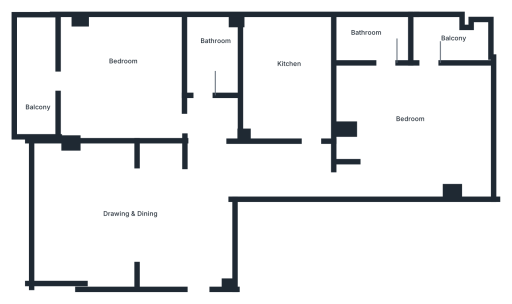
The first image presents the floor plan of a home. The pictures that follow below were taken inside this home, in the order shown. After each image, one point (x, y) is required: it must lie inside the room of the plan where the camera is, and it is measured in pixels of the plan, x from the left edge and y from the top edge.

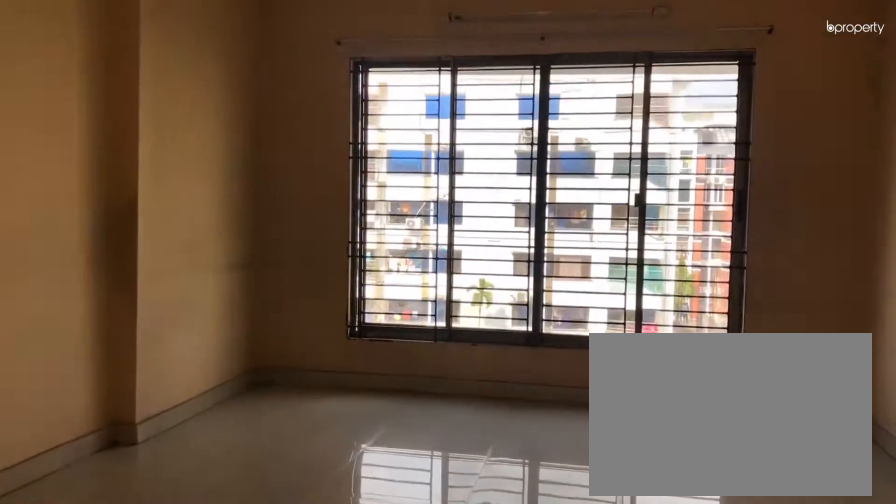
(116, 218)
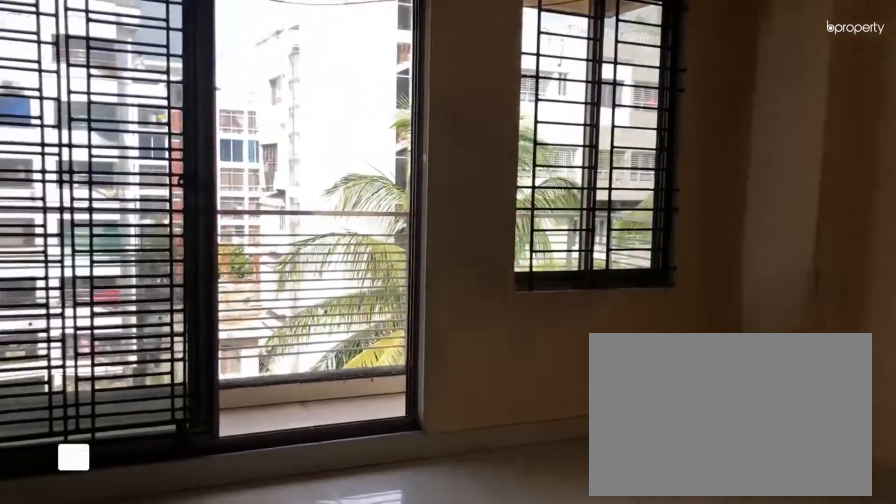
(122, 73)
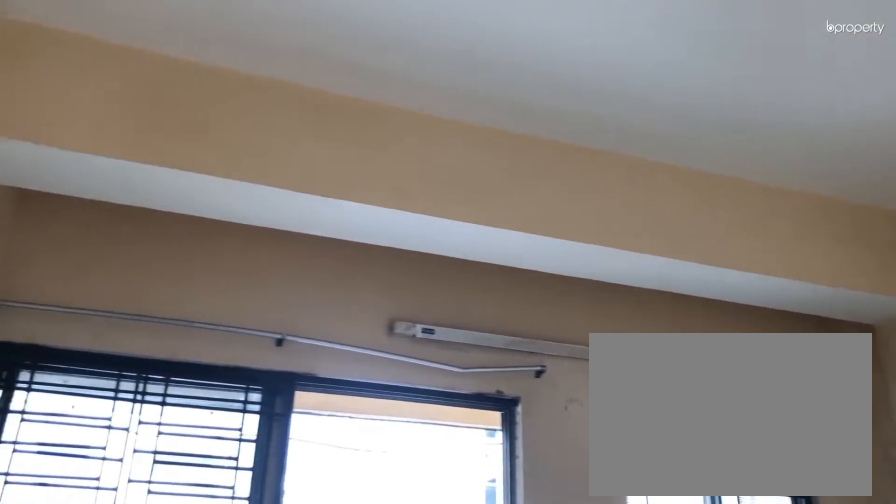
(122, 73)
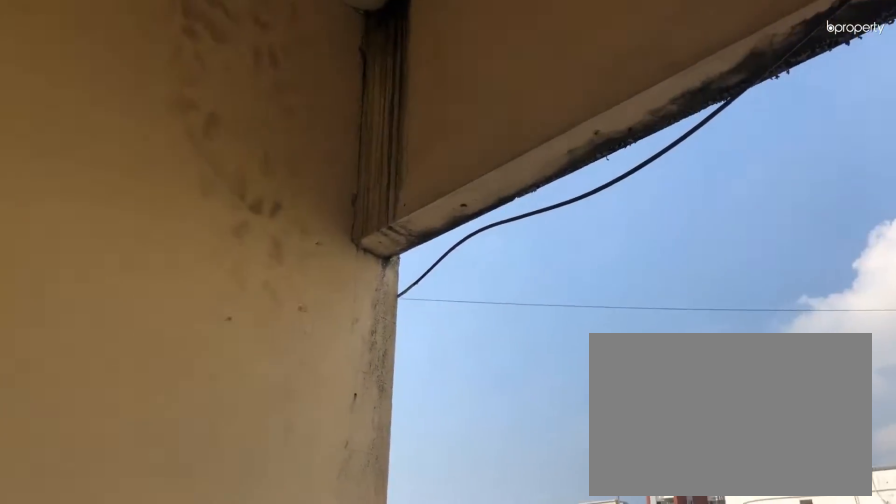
(41, 81)
